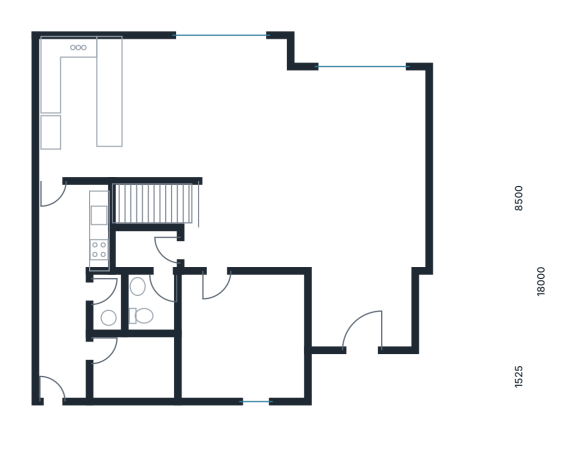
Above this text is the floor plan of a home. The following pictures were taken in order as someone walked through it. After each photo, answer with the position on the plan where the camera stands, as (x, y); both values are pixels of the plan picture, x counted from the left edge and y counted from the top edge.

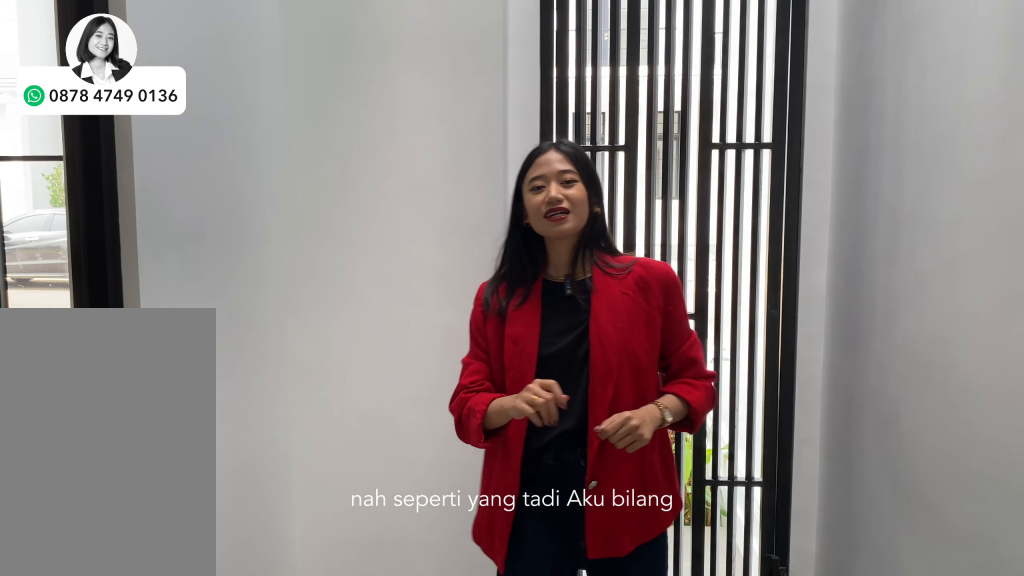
(63, 361)
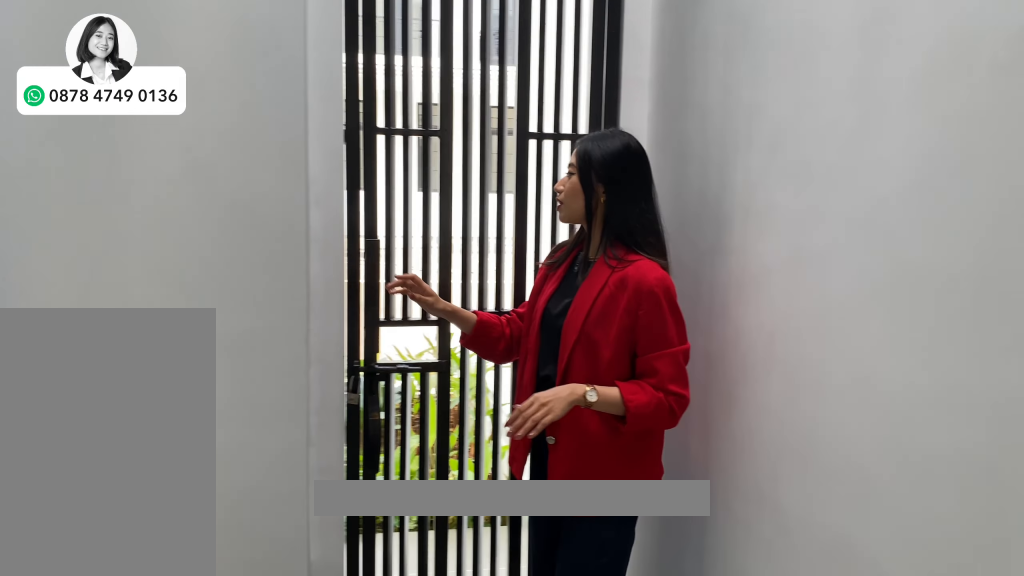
(63, 361)
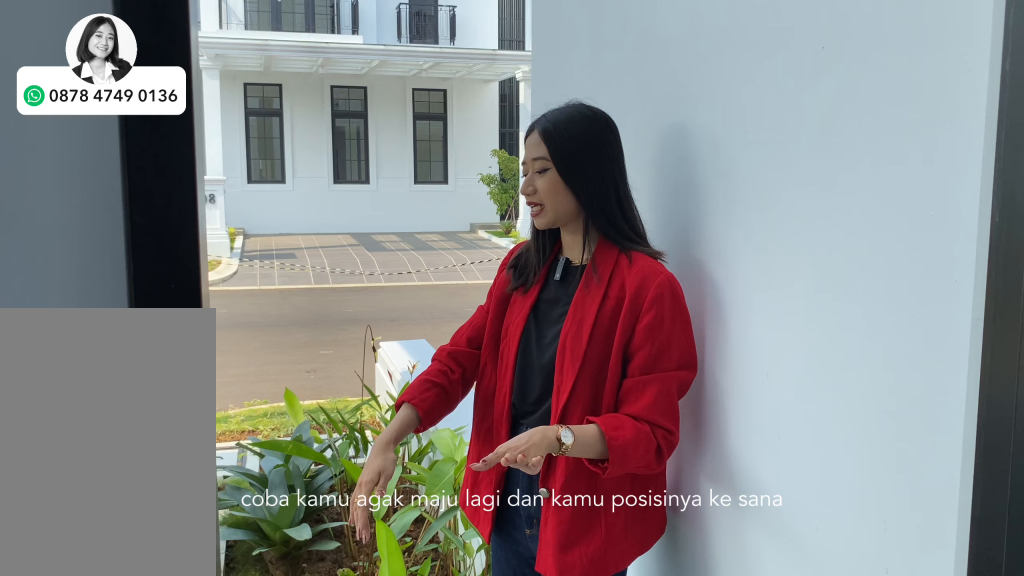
(63, 361)
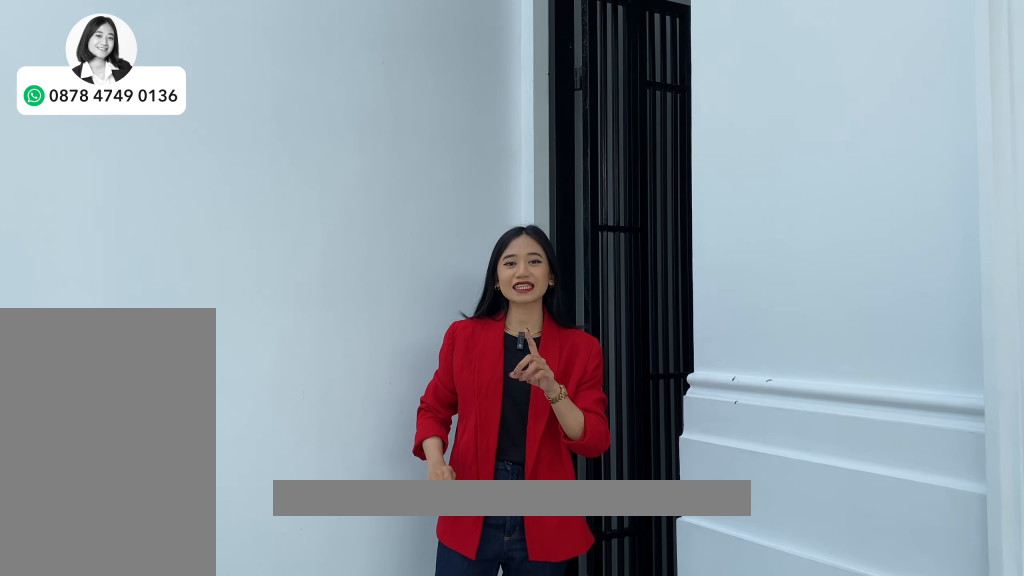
(68, 424)
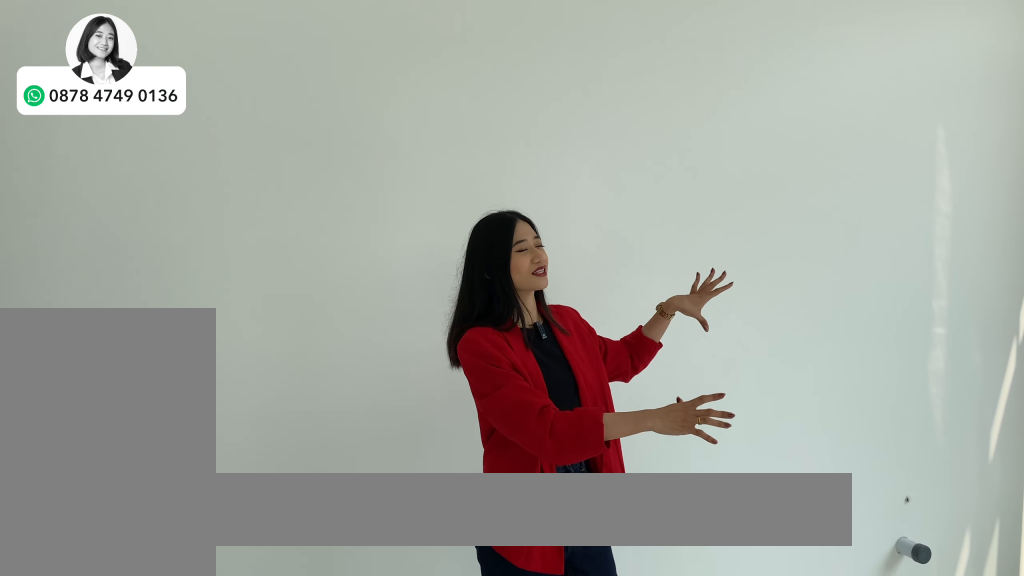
(110, 134)
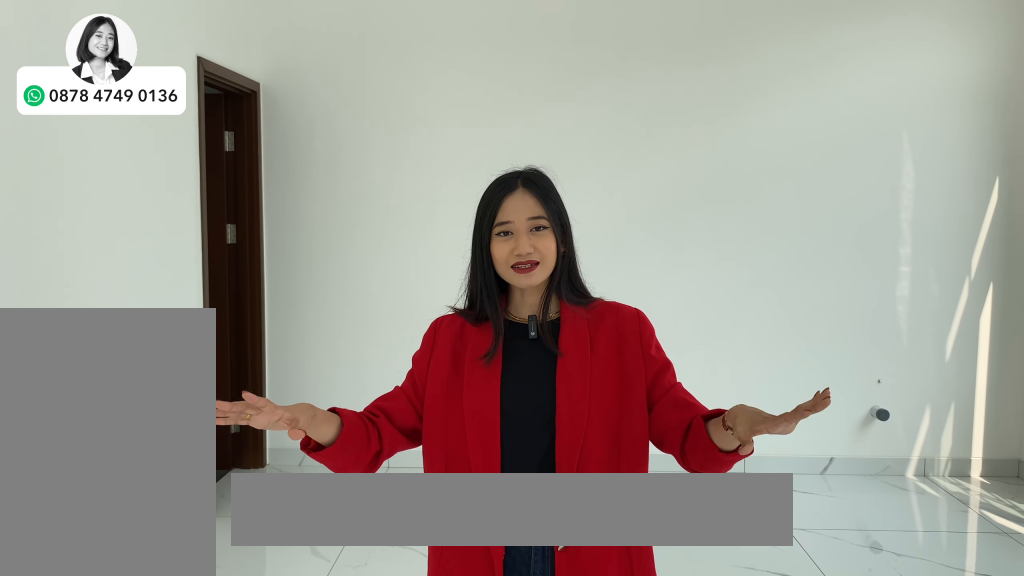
(111, 134)
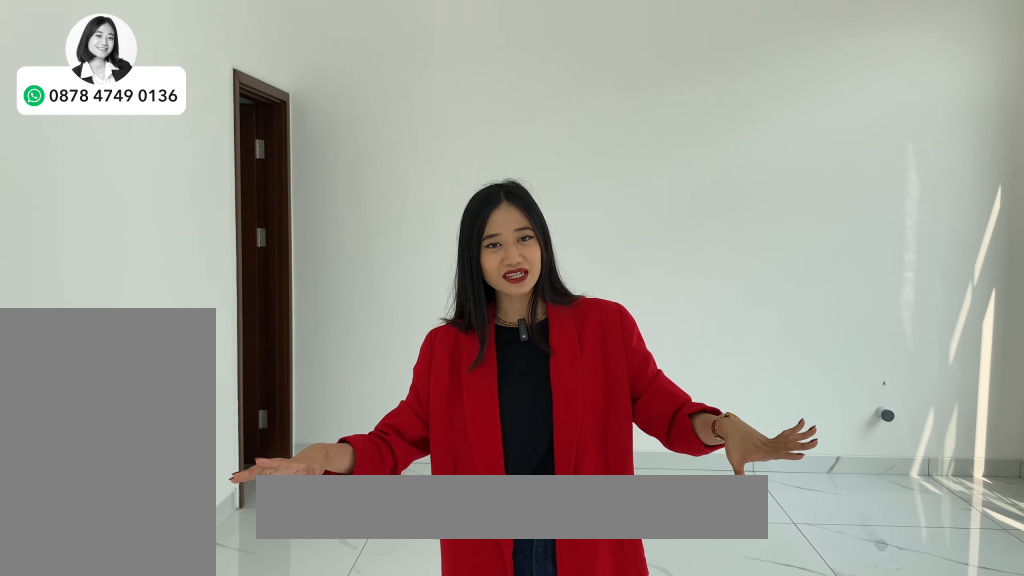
(110, 134)
